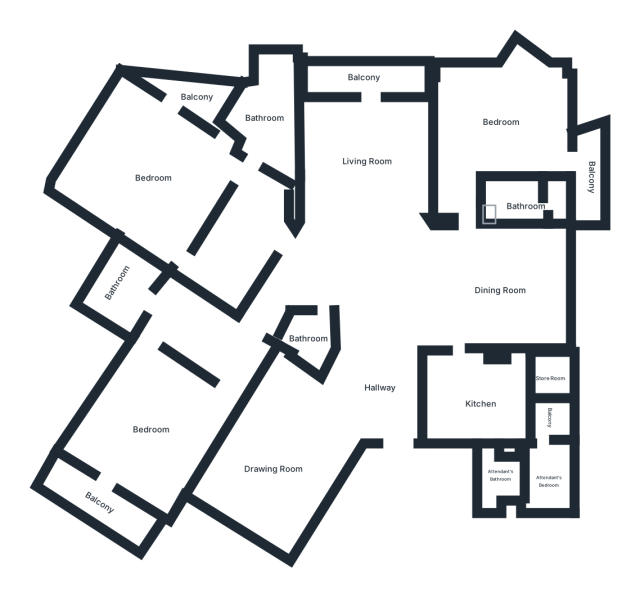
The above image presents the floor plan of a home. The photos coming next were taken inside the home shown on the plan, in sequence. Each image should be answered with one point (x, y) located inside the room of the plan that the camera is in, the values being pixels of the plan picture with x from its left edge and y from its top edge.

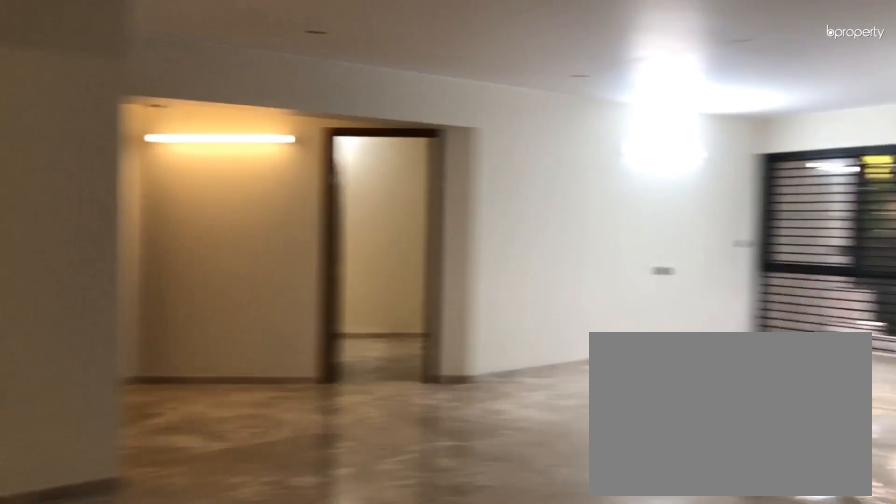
(504, 290)
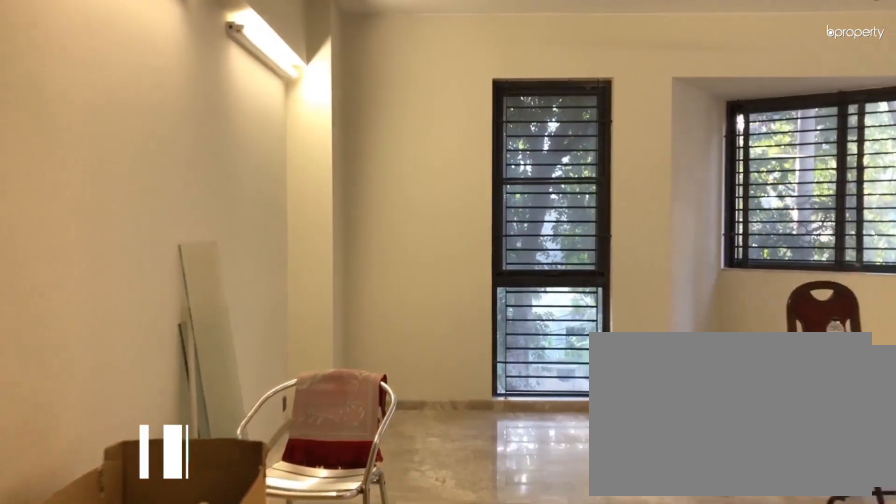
(504, 124)
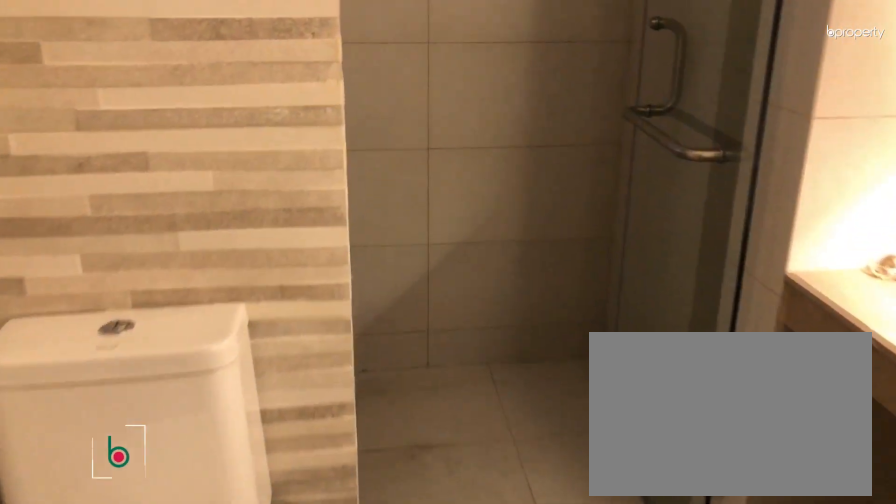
(516, 199)
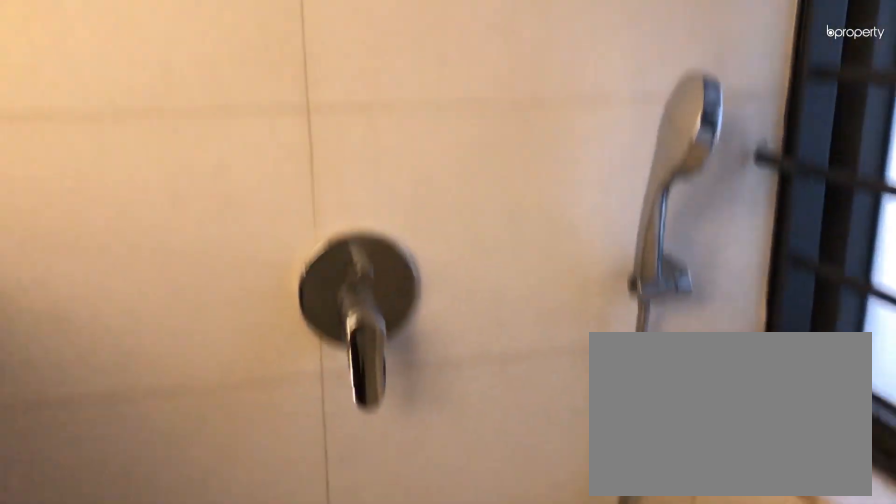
(516, 199)
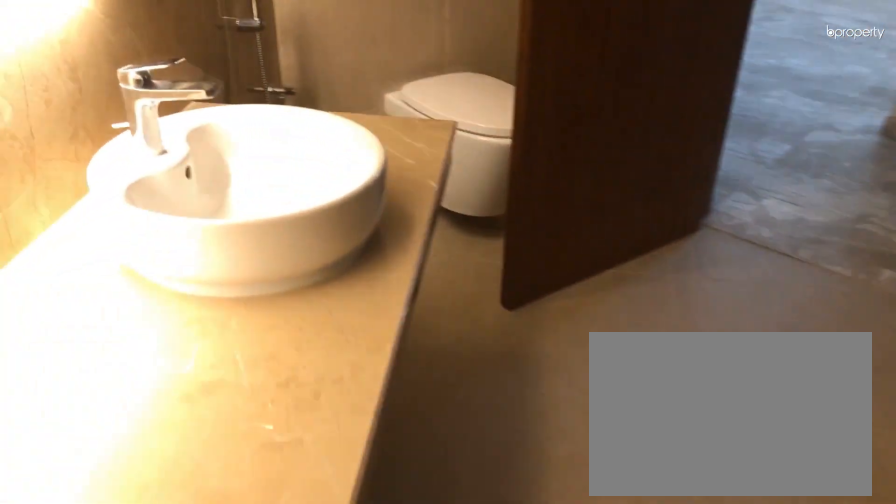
(262, 117)
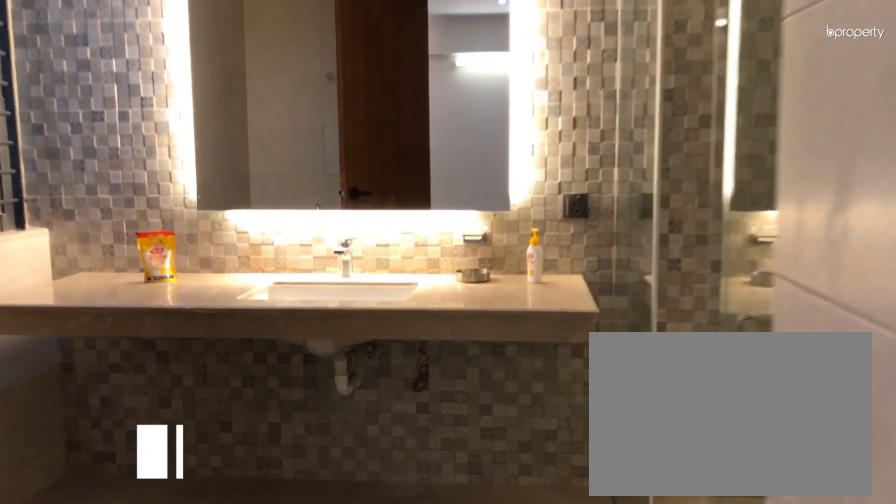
(123, 292)
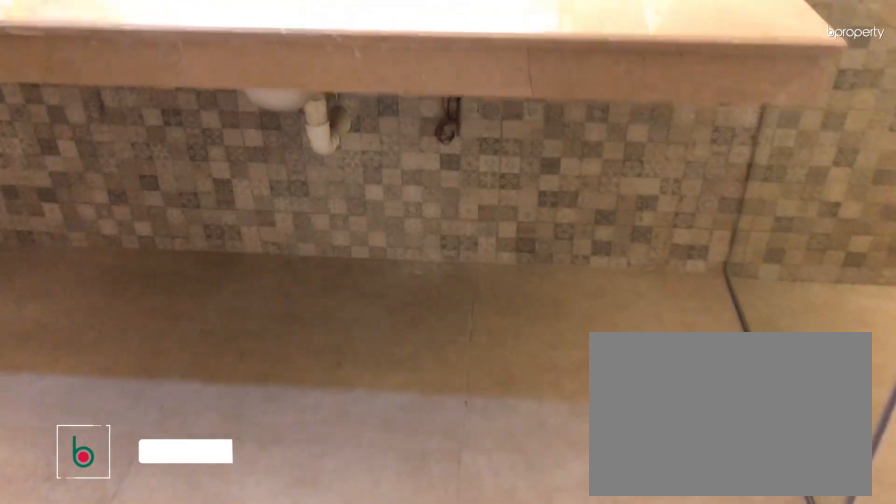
(123, 292)
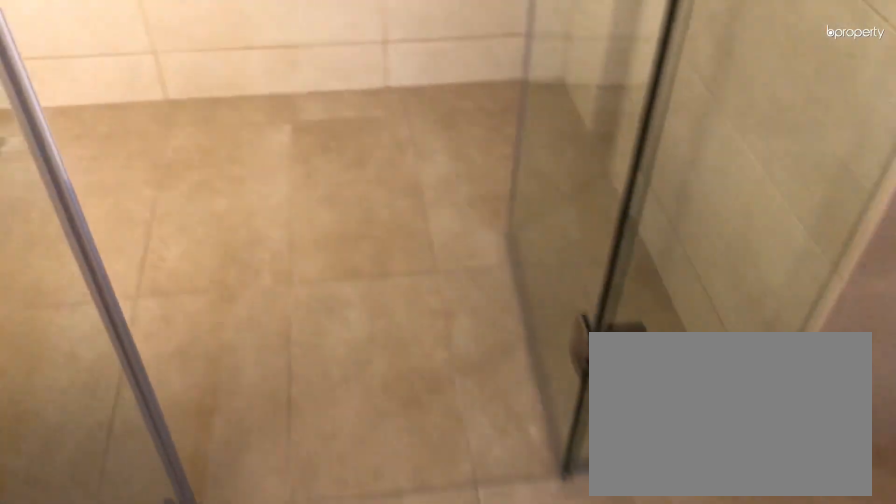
(123, 292)
